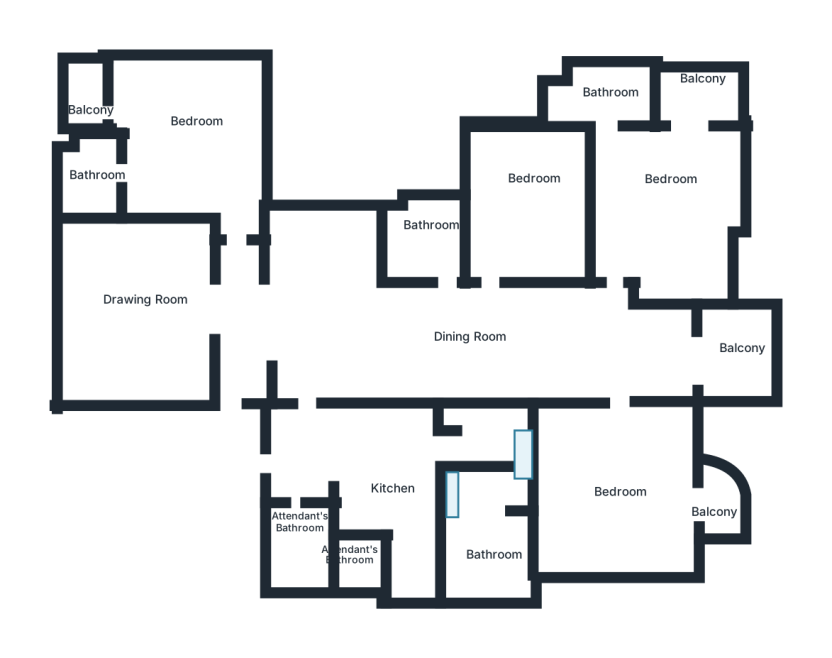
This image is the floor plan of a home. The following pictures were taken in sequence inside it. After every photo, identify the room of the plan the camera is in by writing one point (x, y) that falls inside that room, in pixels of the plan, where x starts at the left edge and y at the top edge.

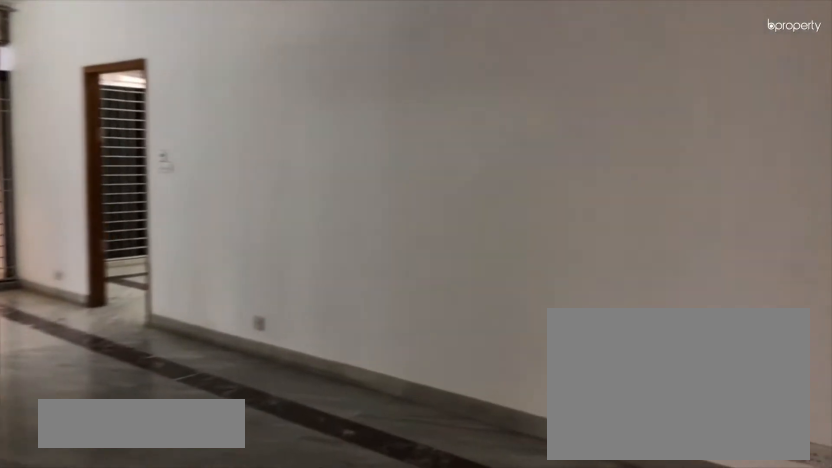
(373, 331)
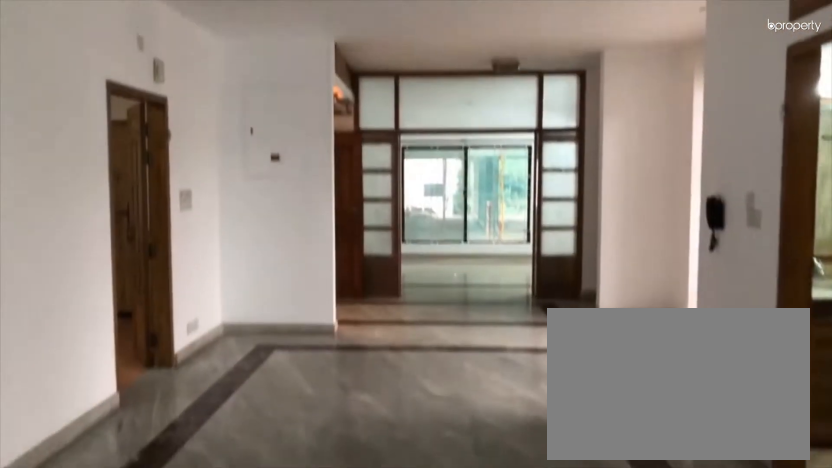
(373, 331)
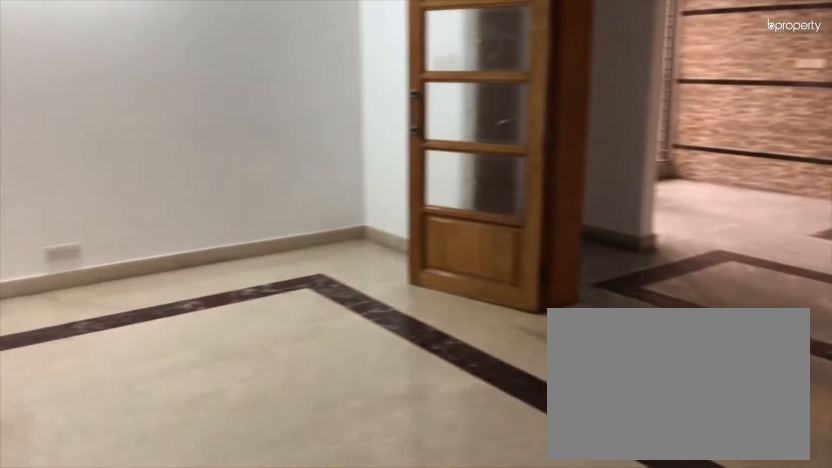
(129, 309)
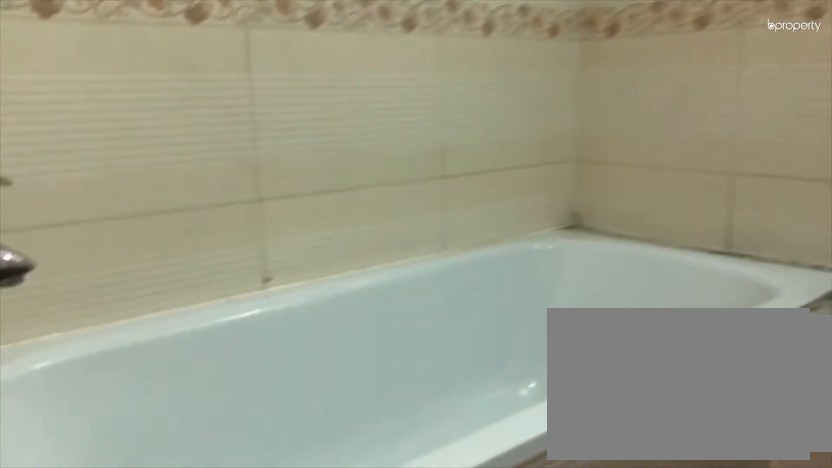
(101, 175)
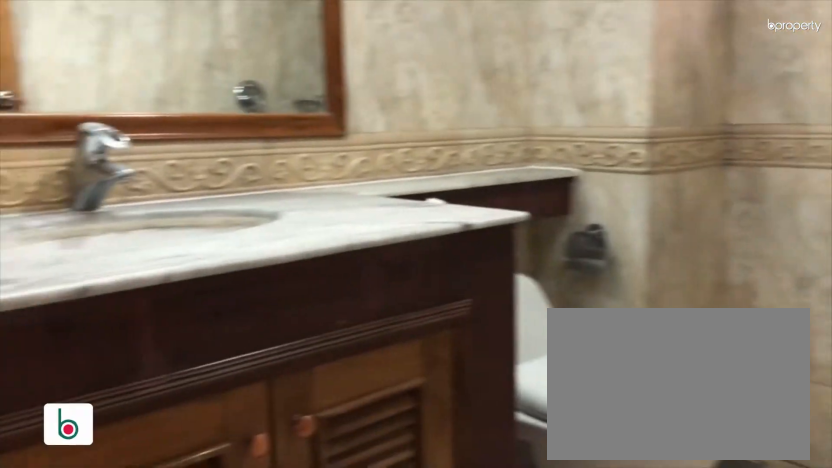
(428, 236)
